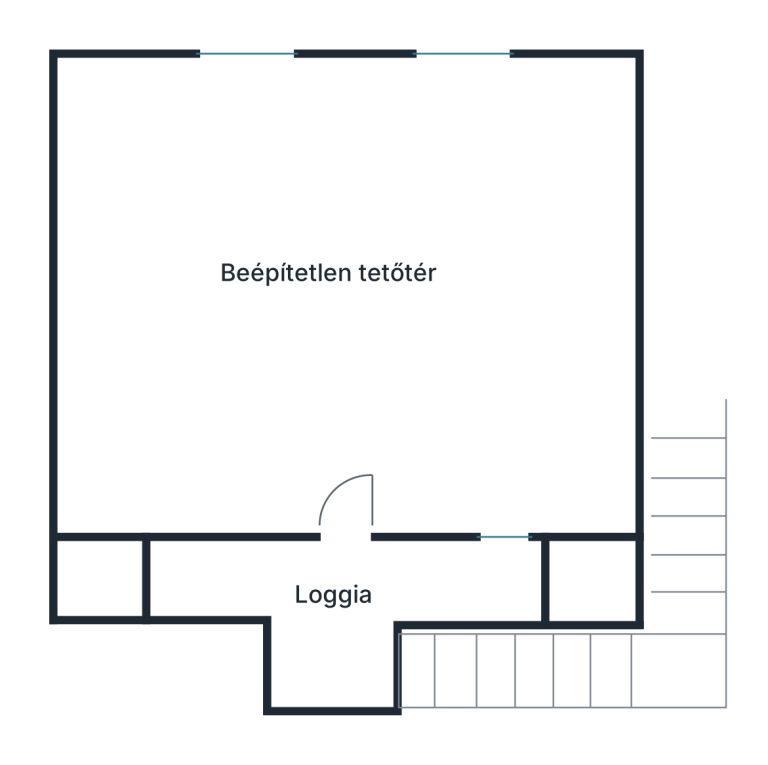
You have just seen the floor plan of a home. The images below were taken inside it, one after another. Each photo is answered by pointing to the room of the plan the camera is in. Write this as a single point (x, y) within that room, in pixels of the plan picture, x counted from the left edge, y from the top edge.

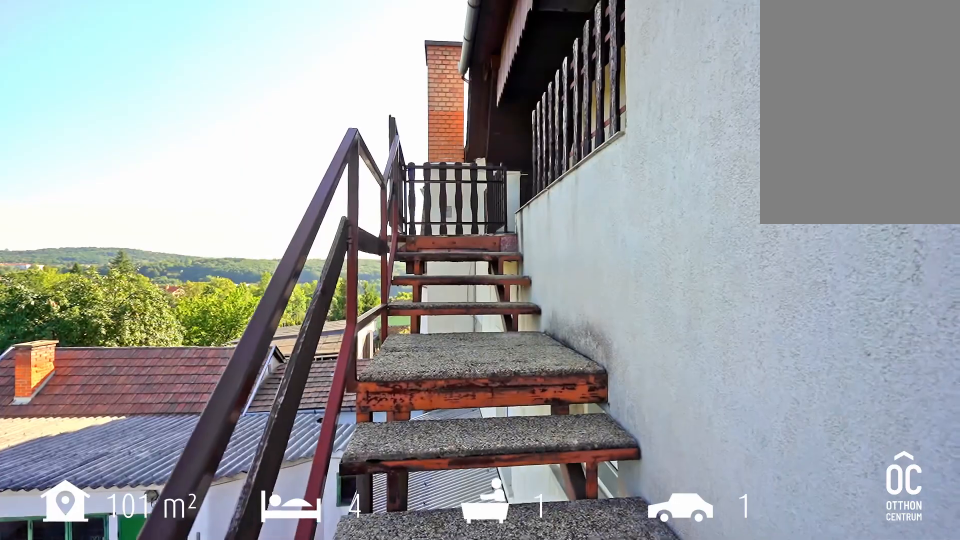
(526, 669)
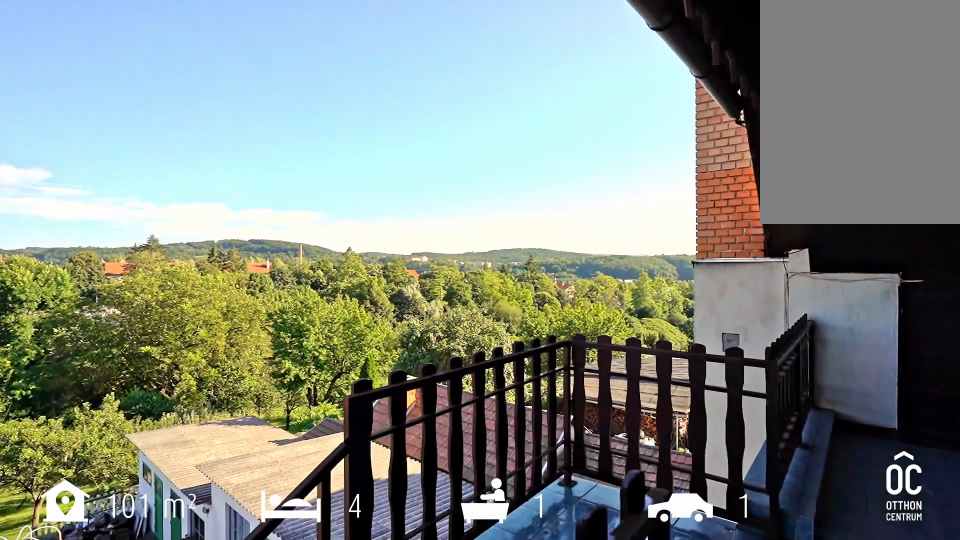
(337, 607)
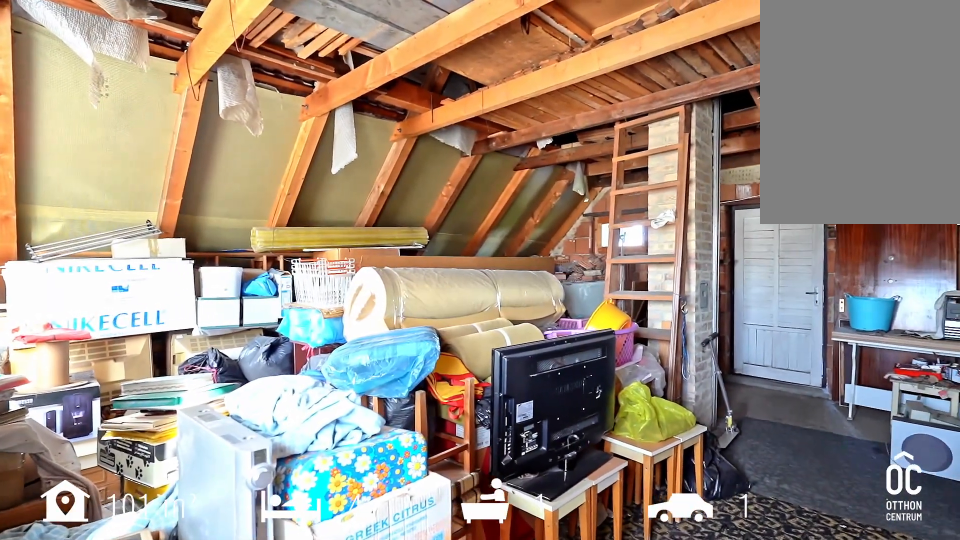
(357, 309)
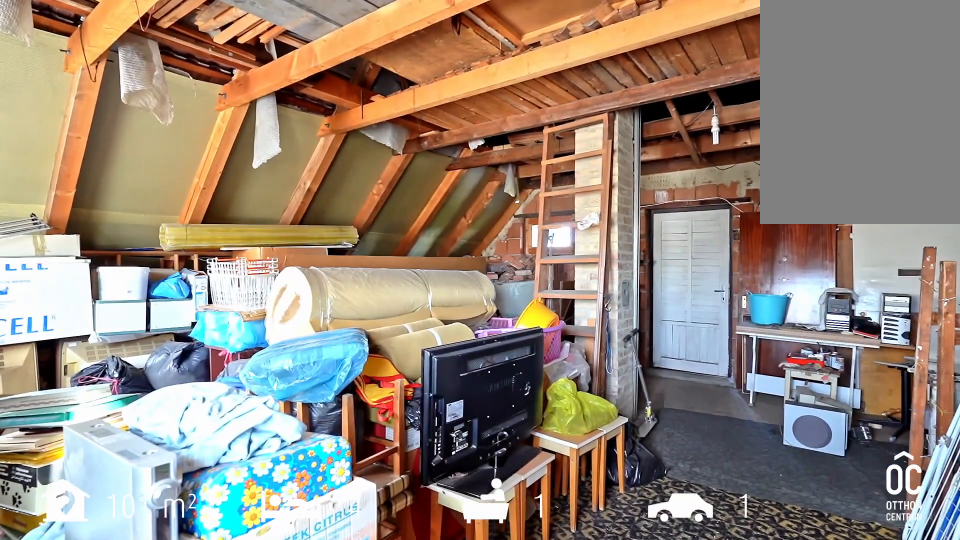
(358, 309)
